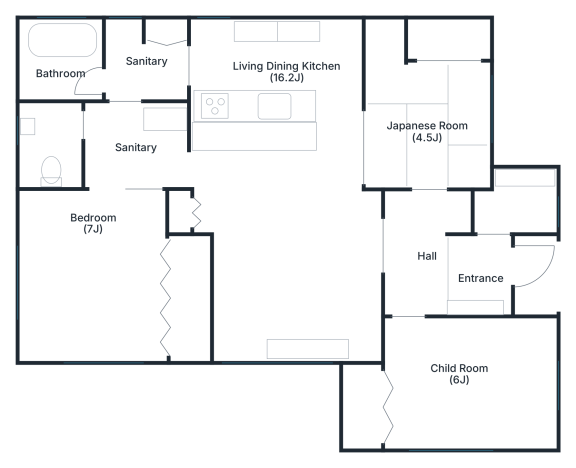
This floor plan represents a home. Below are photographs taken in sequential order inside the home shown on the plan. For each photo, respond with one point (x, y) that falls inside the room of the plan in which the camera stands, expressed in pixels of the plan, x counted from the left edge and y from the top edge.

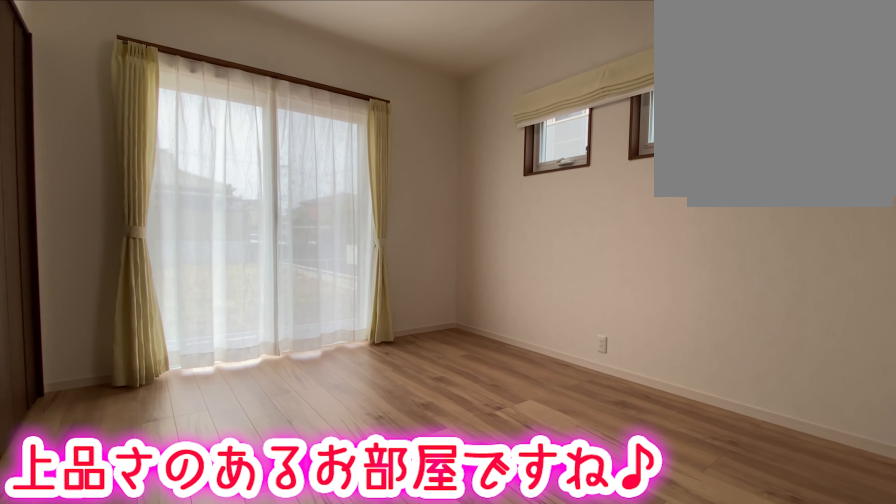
(65, 277)
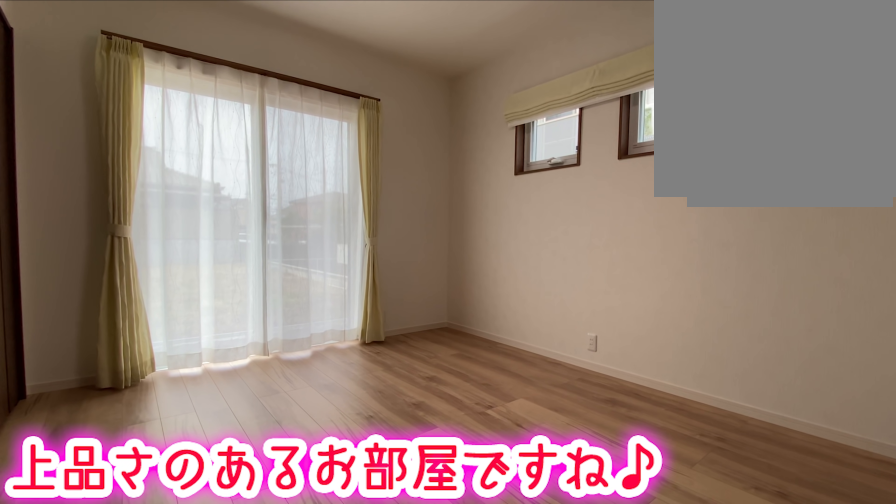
(36, 283)
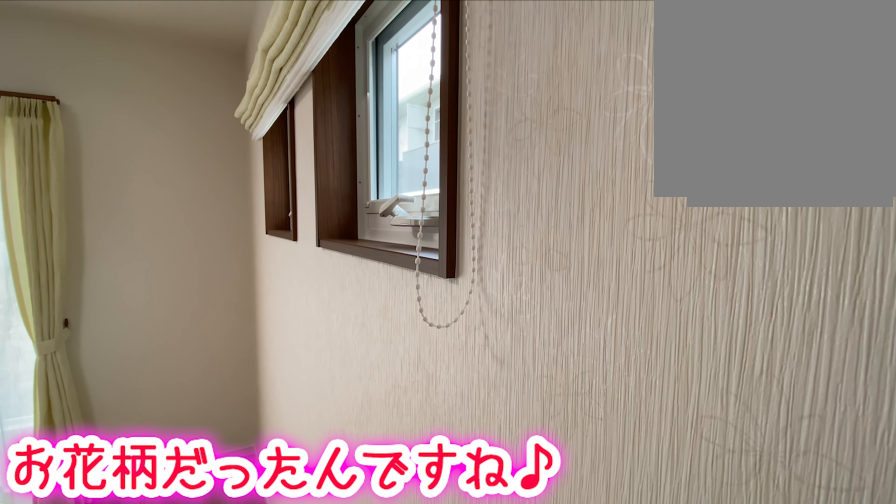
(94, 288)
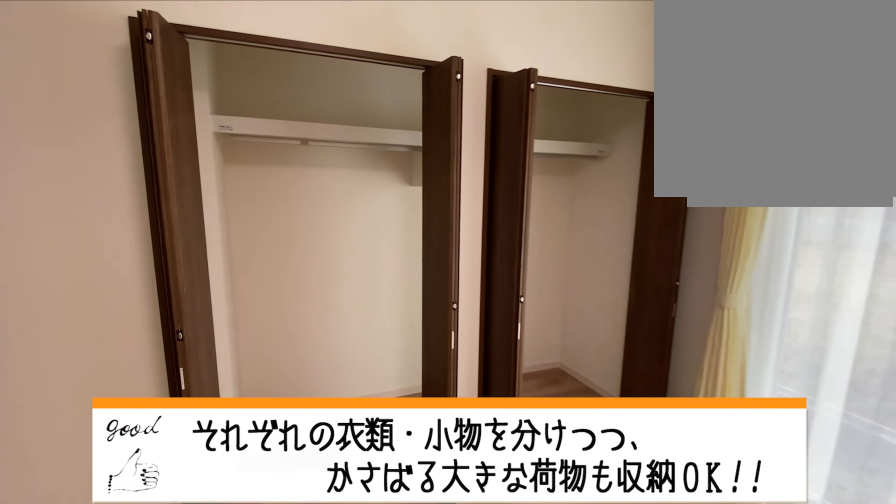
(94, 288)
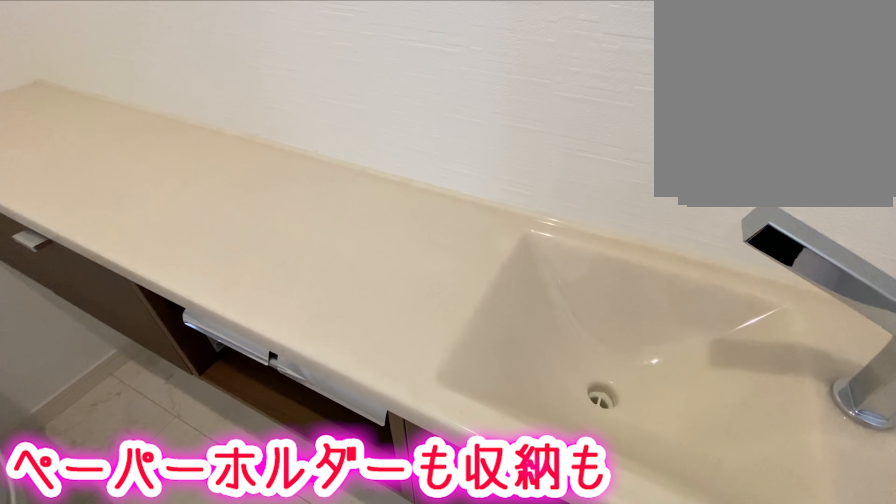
(54, 146)
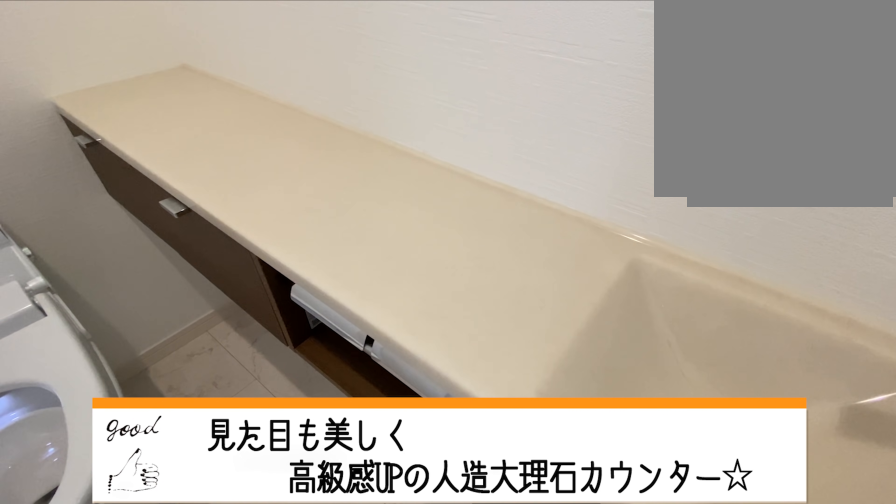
(54, 146)
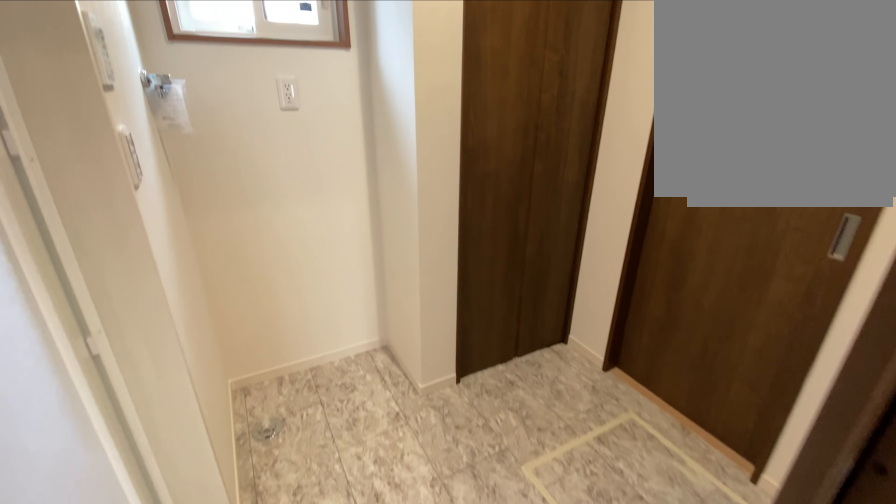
(143, 70)
